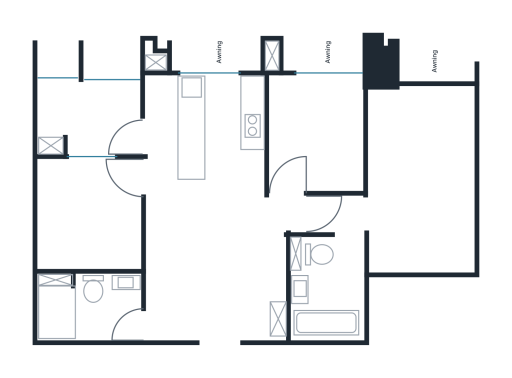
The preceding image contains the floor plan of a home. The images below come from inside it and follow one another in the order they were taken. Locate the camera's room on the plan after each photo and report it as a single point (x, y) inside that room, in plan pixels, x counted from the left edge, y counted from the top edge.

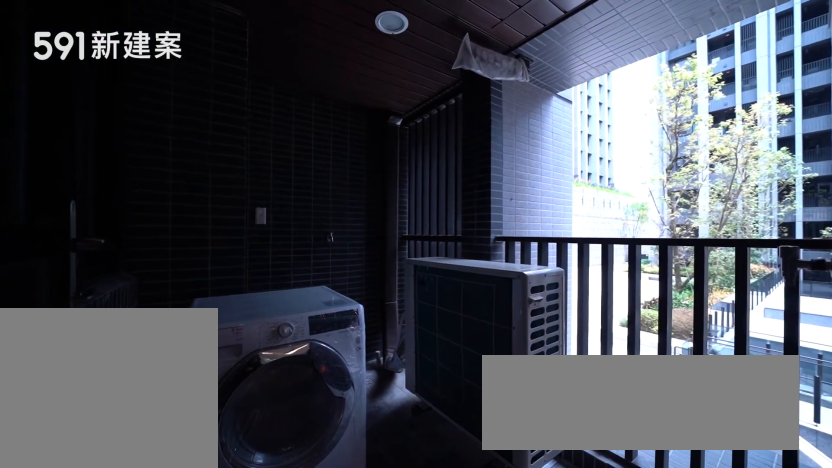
(89, 116)
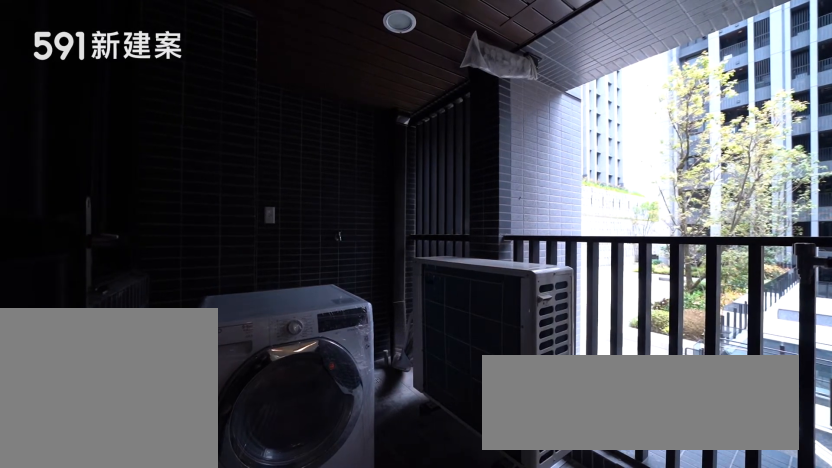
(89, 116)
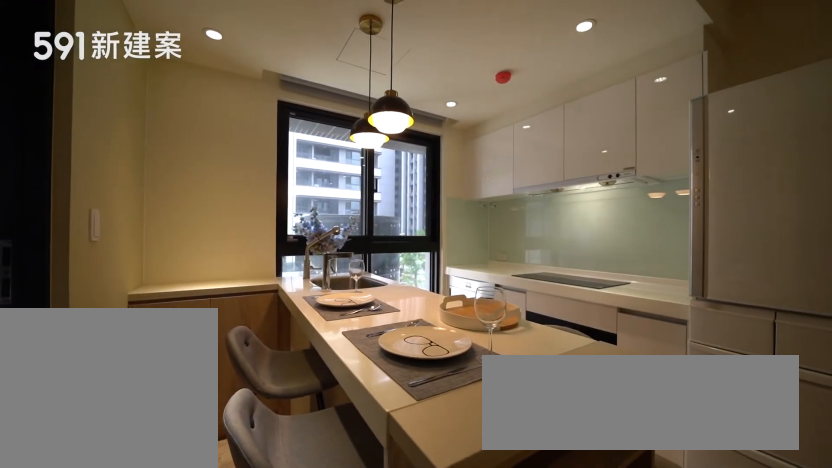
(181, 133)
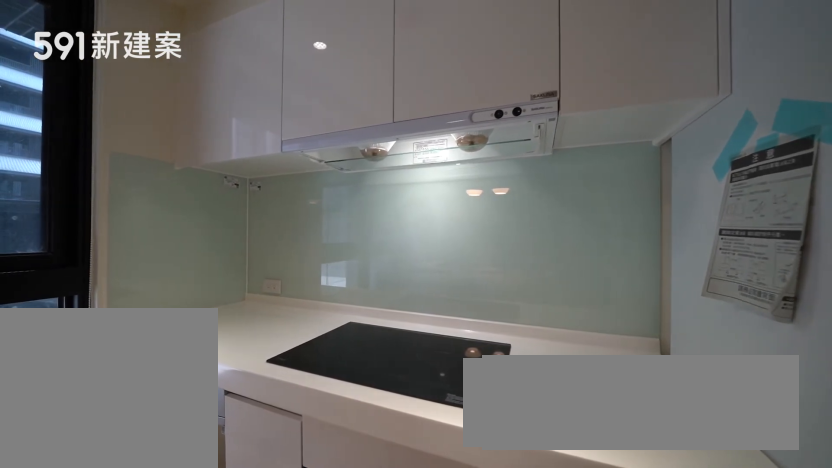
(240, 125)
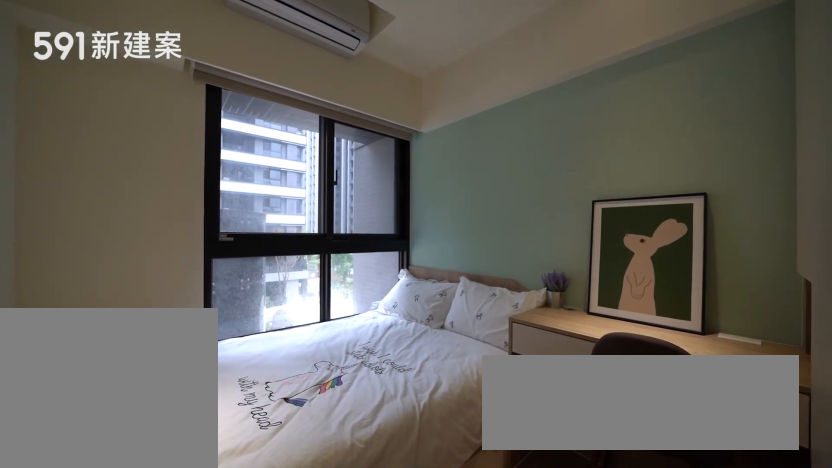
(319, 133)
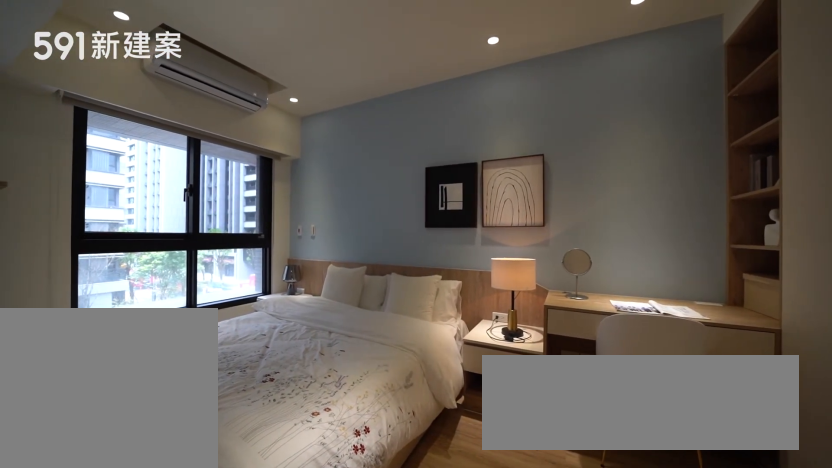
(411, 181)
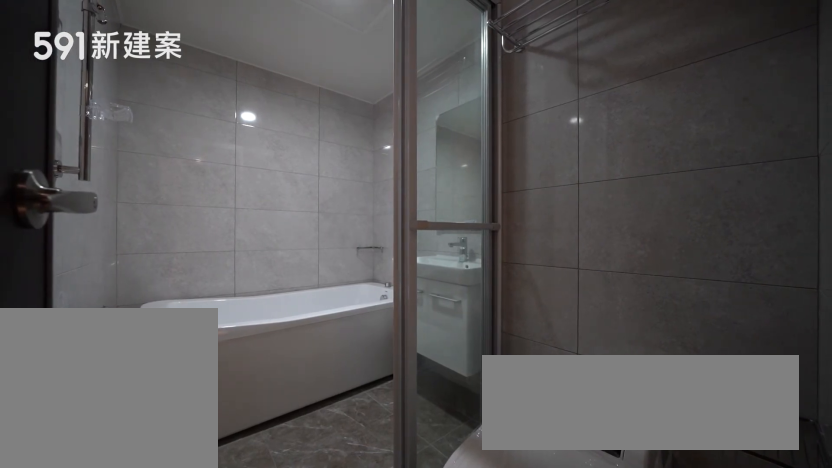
(324, 289)
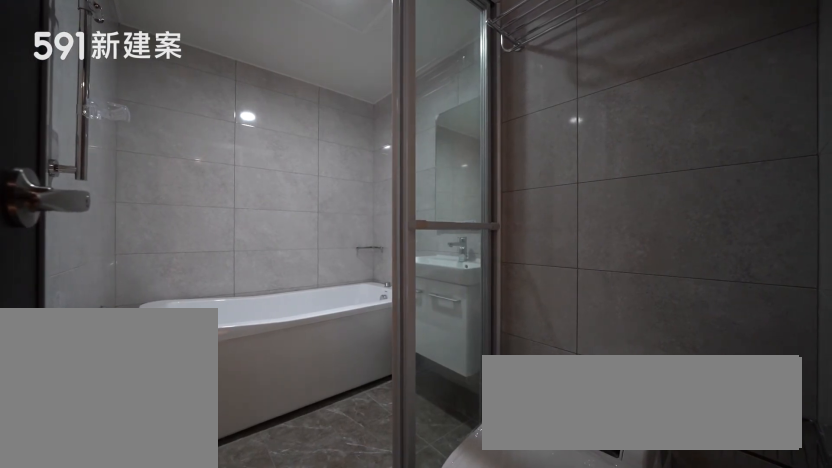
(324, 289)
